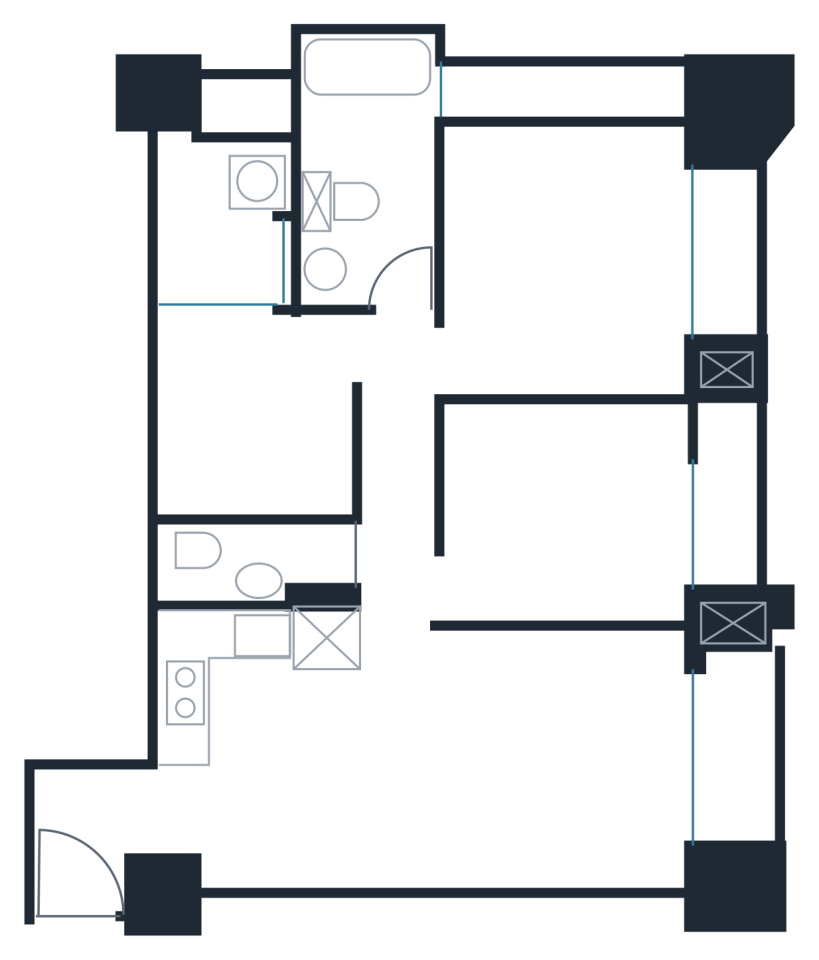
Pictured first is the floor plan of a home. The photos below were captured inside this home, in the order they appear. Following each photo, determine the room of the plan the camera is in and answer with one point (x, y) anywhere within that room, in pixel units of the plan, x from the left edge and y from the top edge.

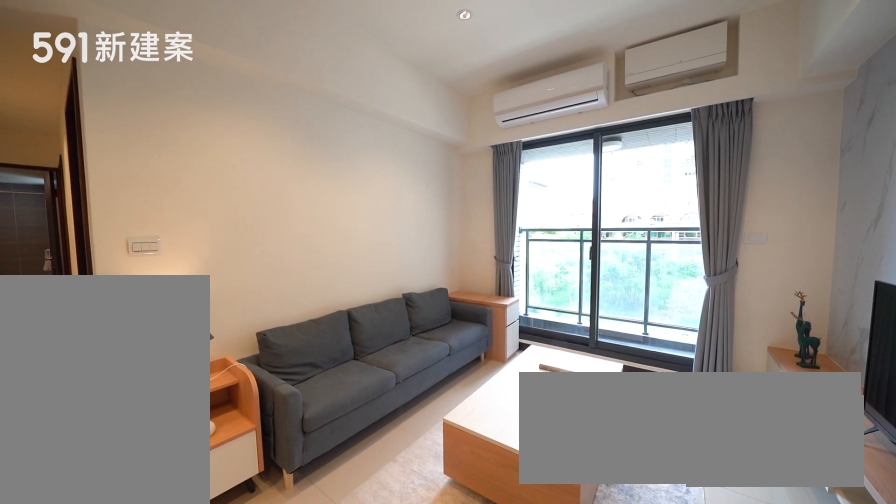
(569, 753)
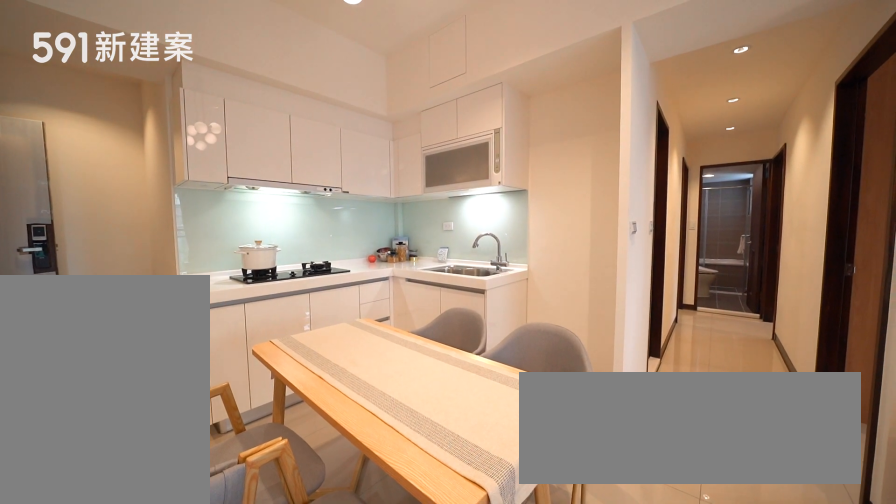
(334, 779)
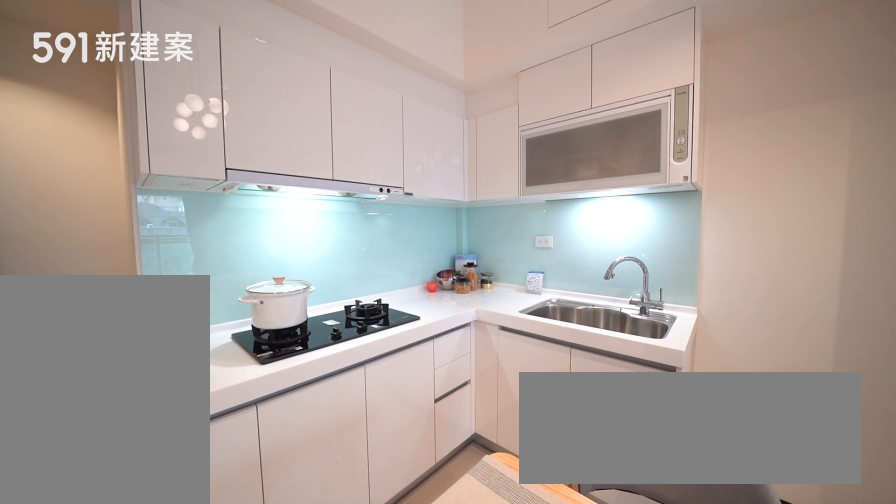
(254, 684)
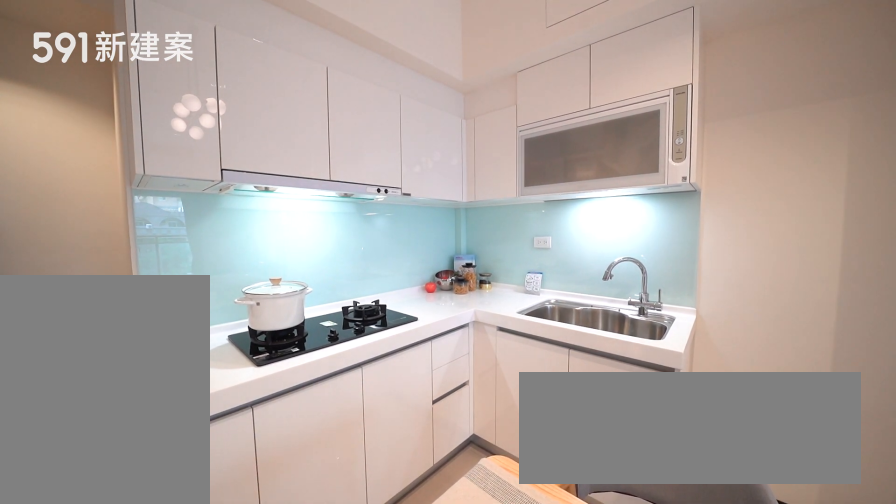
(254, 684)
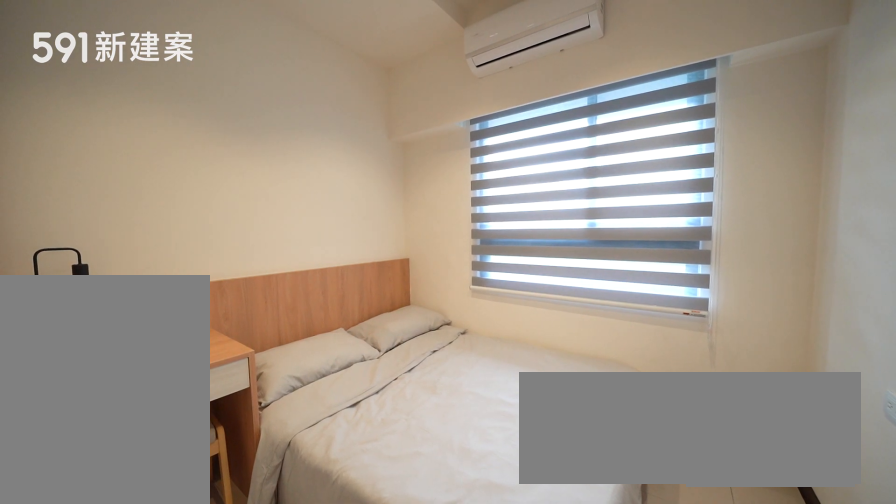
(573, 515)
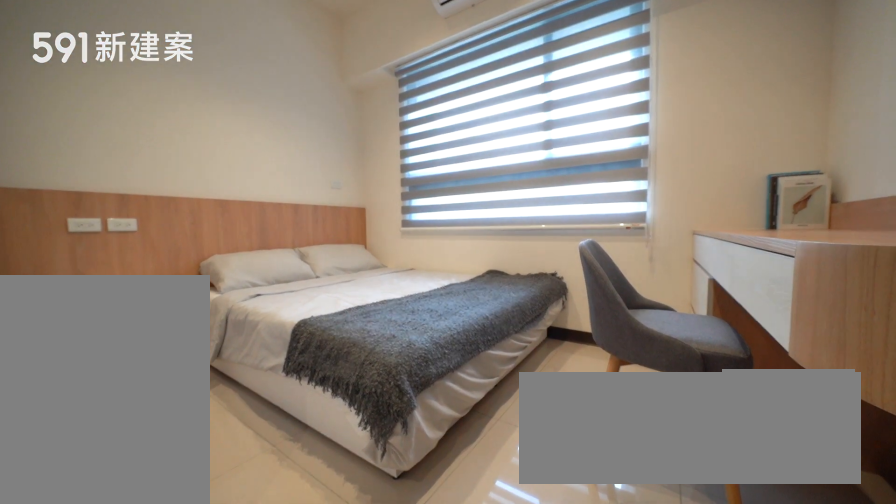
(570, 254)
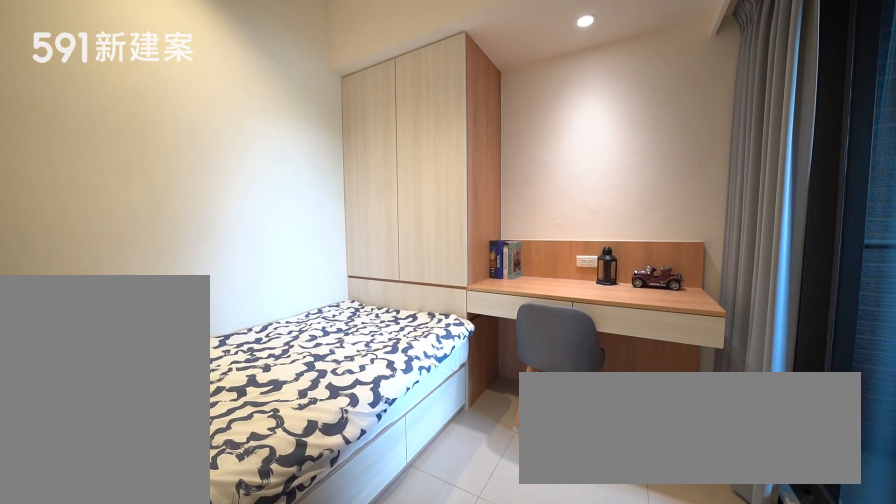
(255, 420)
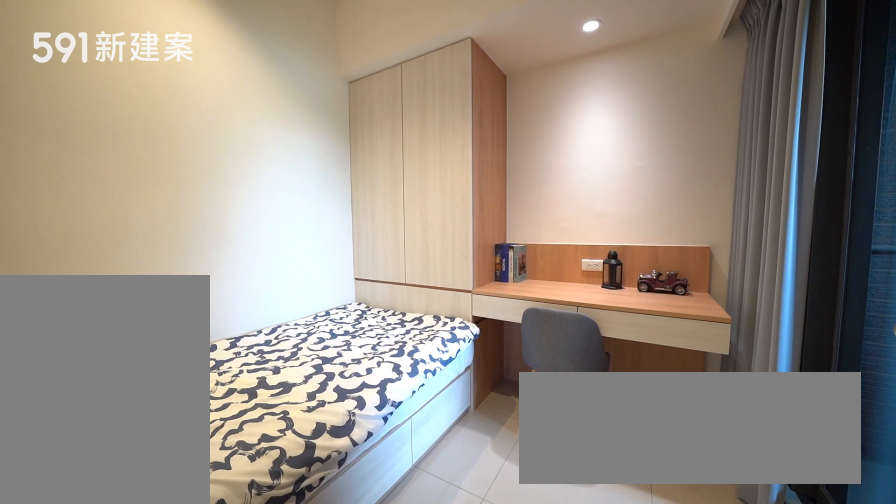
(255, 420)
